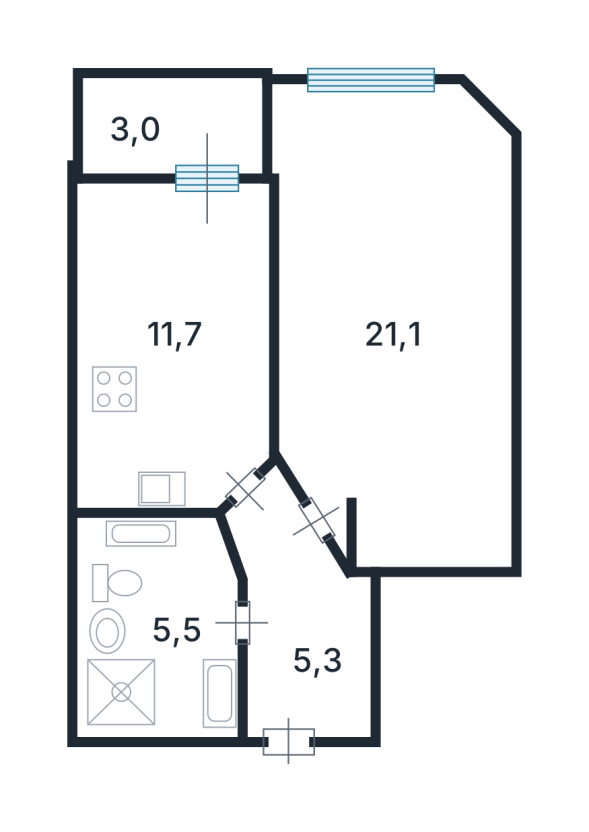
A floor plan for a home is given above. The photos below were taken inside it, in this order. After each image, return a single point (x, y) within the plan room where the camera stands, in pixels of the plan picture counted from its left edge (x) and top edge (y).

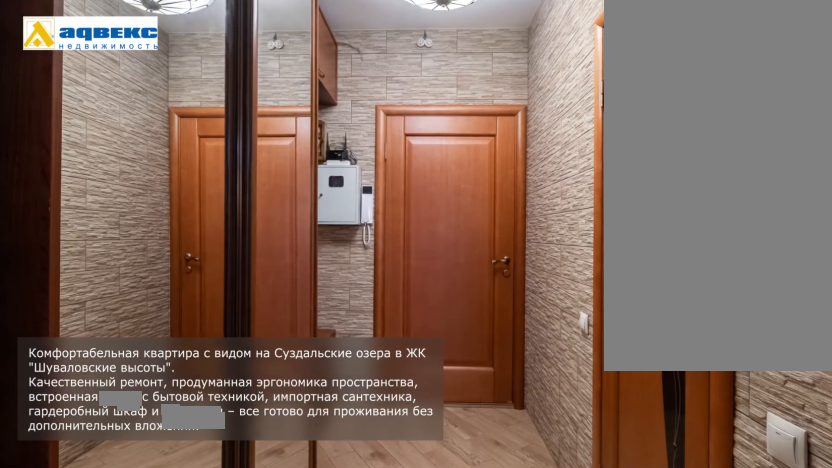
(293, 614)
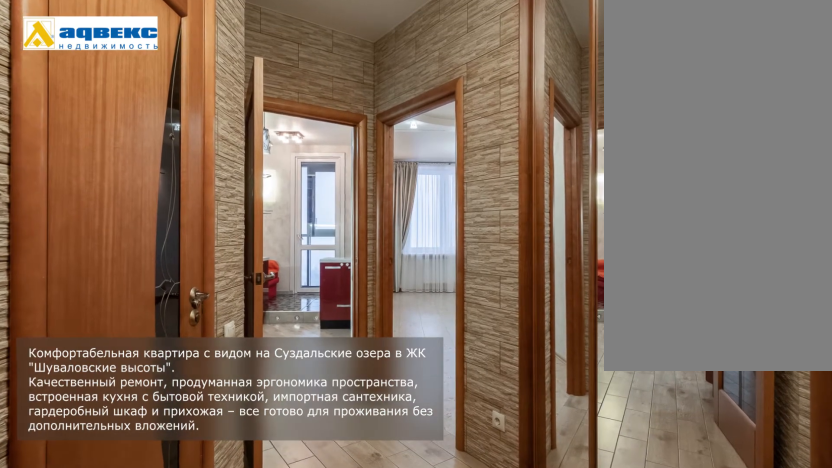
(293, 614)
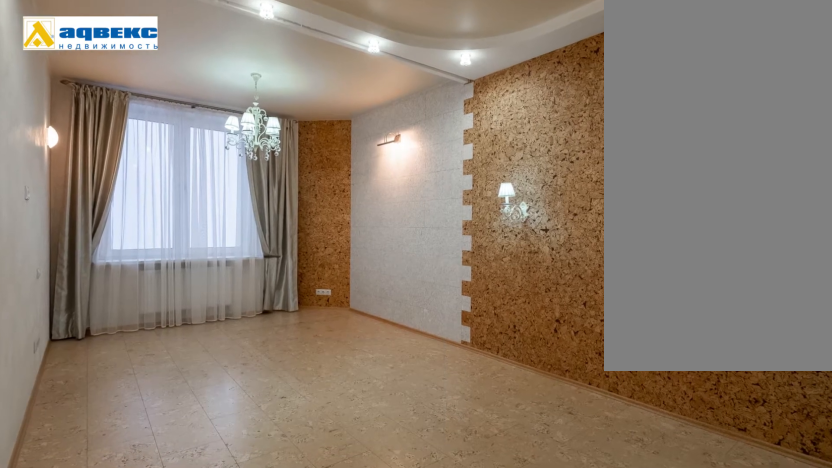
(385, 337)
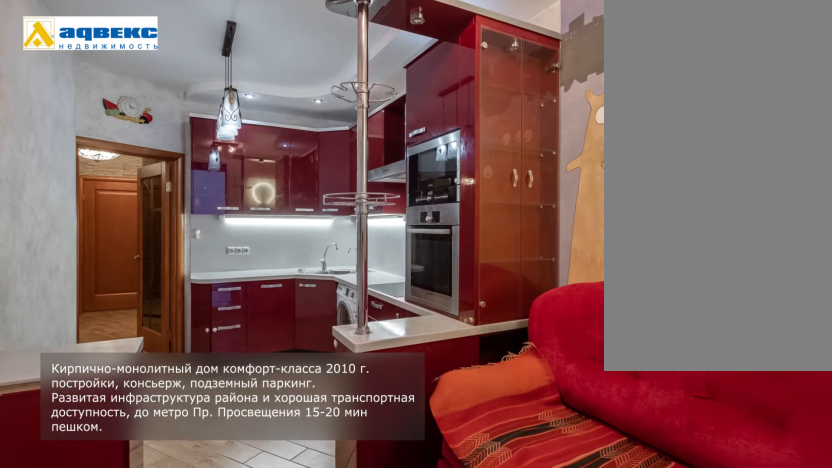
(175, 331)
